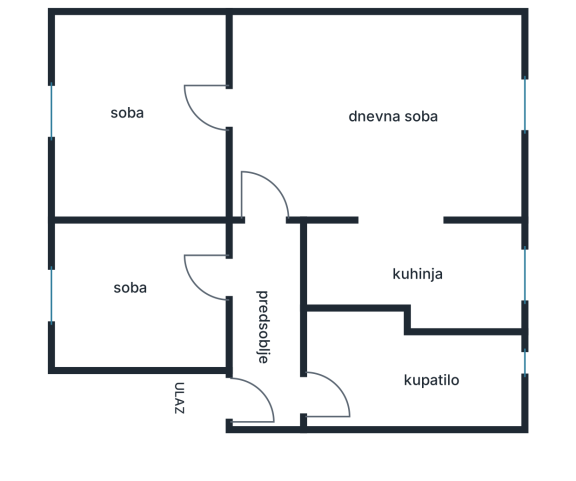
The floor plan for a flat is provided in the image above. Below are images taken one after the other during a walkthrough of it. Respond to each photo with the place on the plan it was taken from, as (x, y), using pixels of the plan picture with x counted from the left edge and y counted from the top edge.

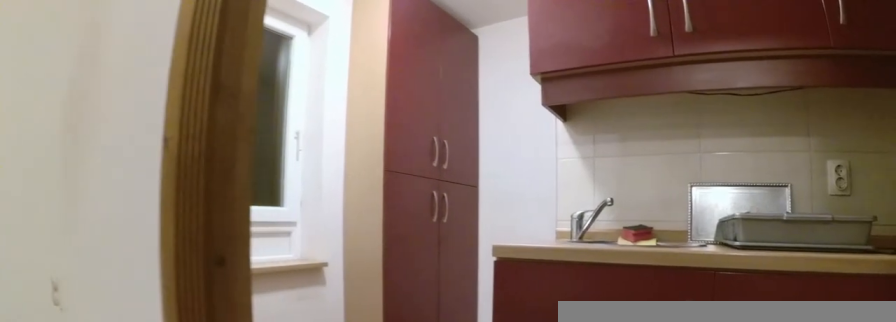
(364, 182)
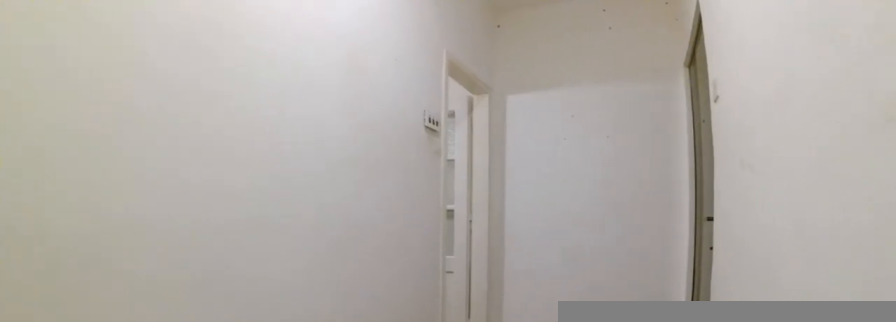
(263, 275)
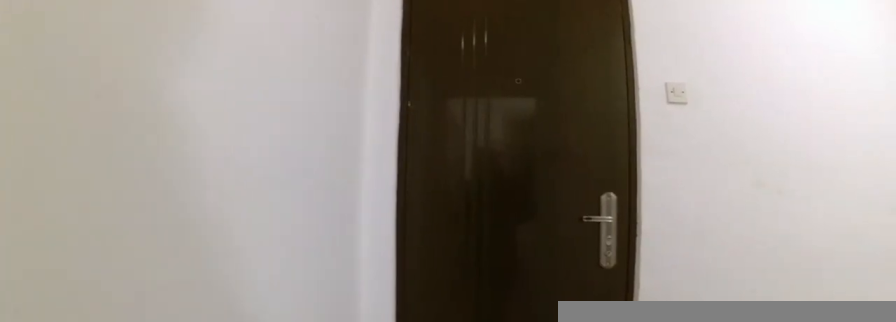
(314, 393)
